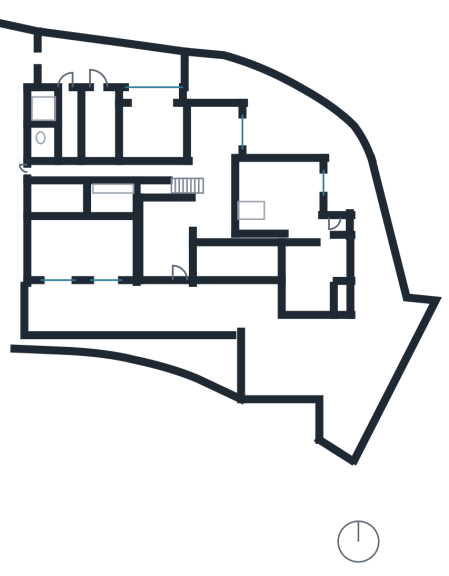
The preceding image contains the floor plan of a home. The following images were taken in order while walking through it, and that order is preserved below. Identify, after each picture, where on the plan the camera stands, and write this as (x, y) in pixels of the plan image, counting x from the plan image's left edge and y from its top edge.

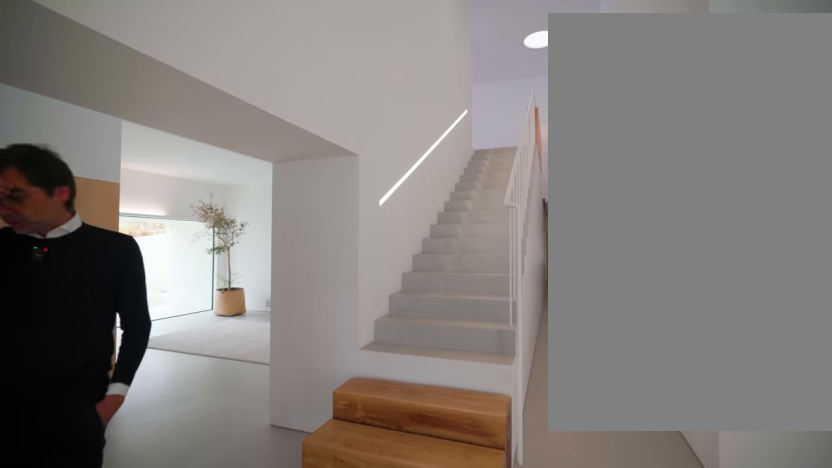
(229, 172)
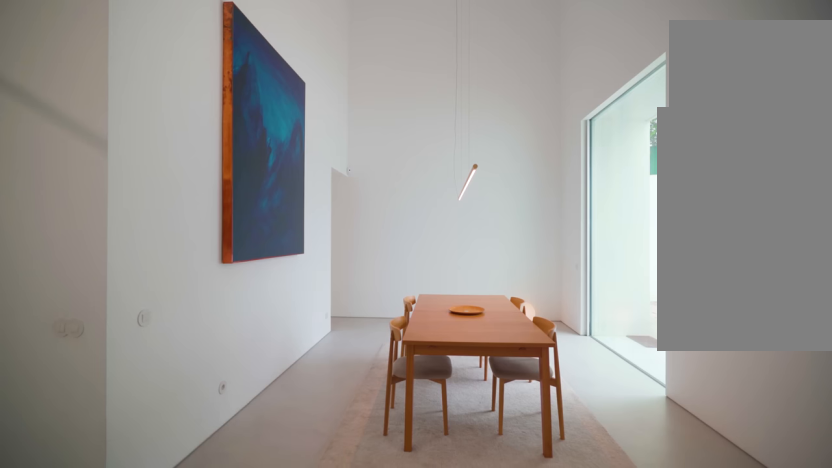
(223, 184)
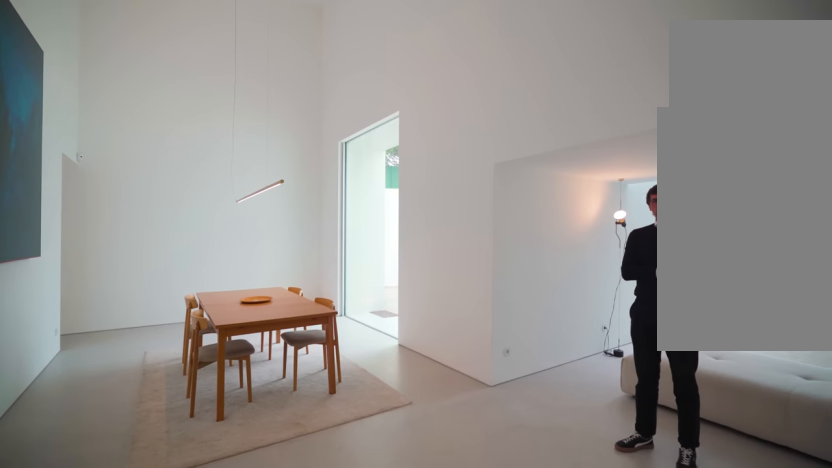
(214, 189)
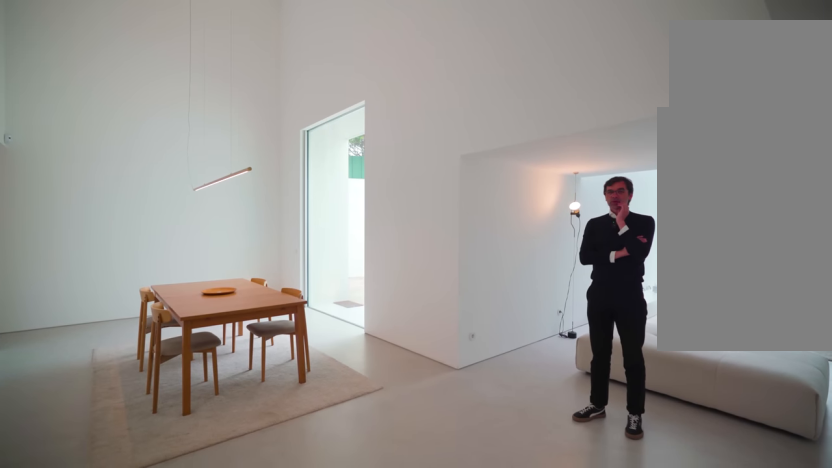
(214, 189)
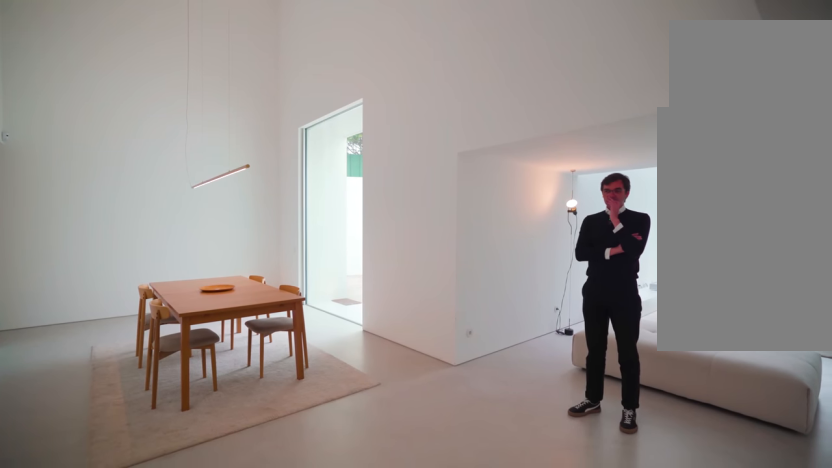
(214, 189)
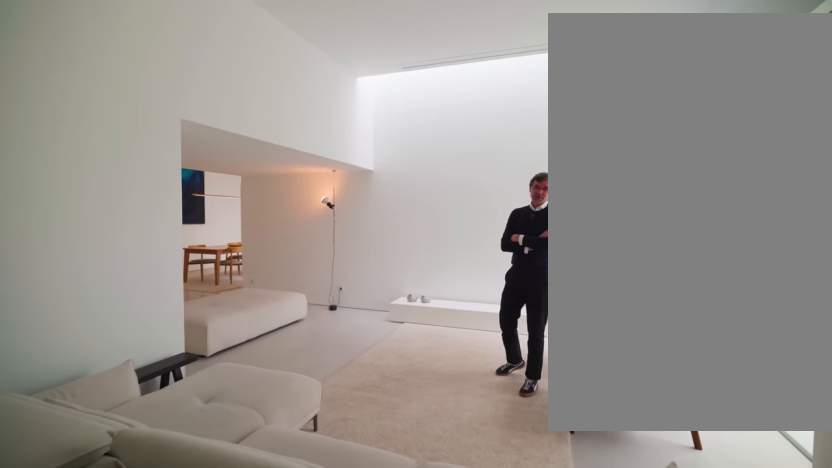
(294, 232)
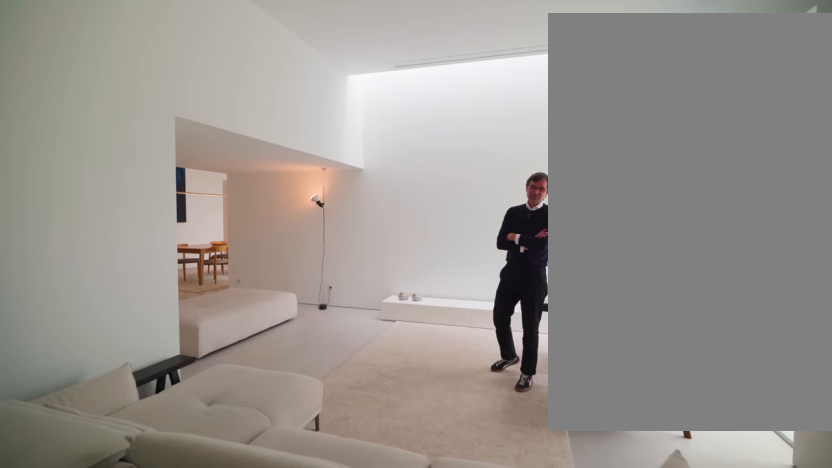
(294, 233)
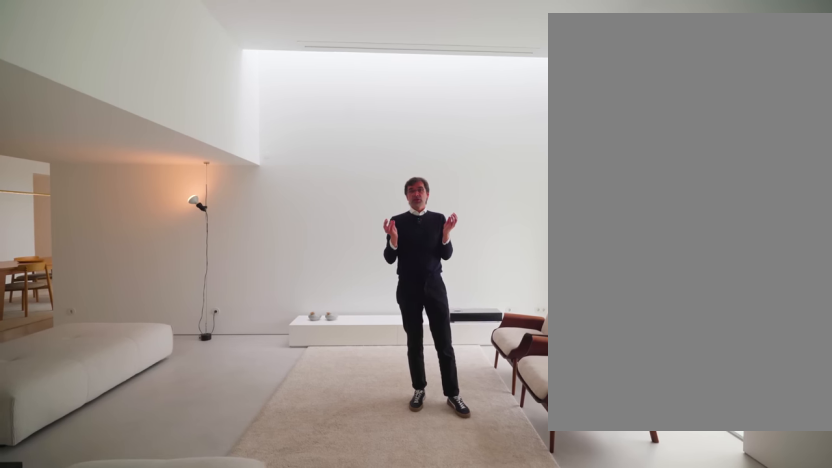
(296, 204)
